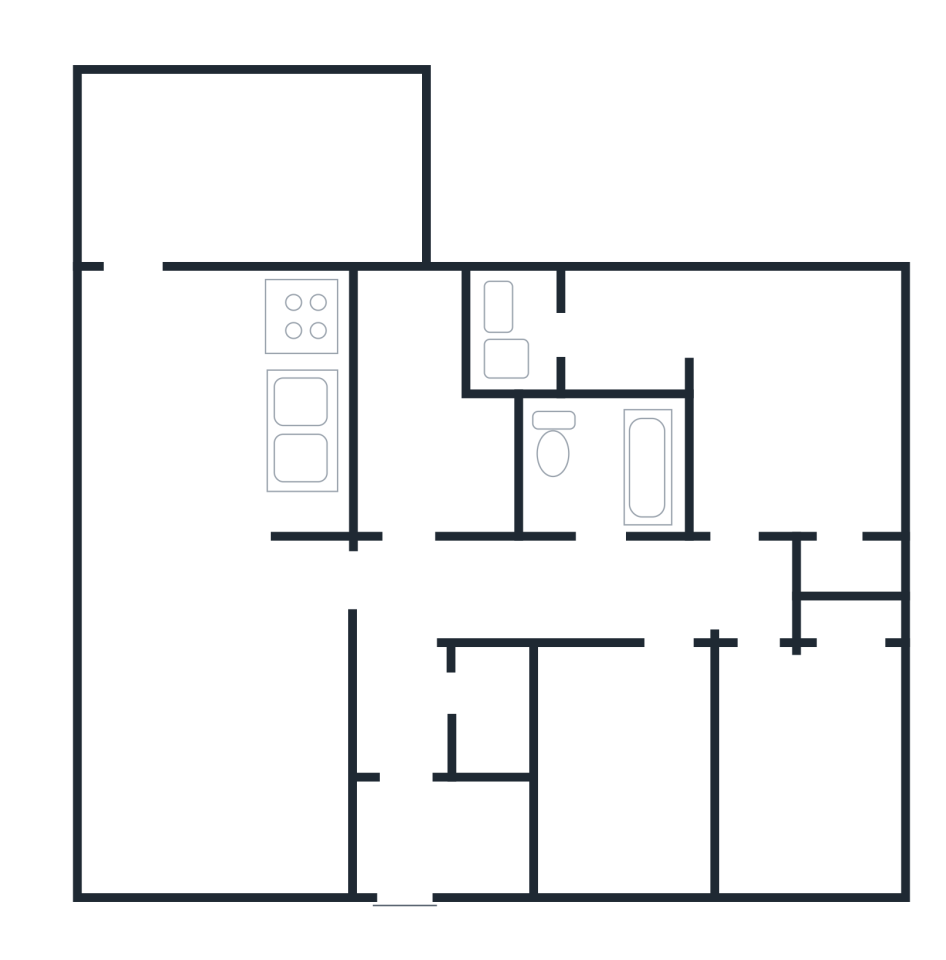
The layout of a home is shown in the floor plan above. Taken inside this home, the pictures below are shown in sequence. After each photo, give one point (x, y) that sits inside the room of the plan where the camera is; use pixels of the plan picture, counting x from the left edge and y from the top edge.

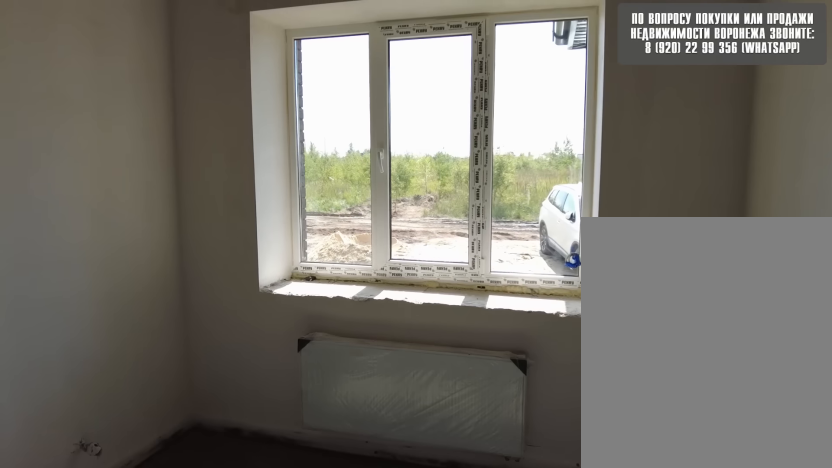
(653, 760)
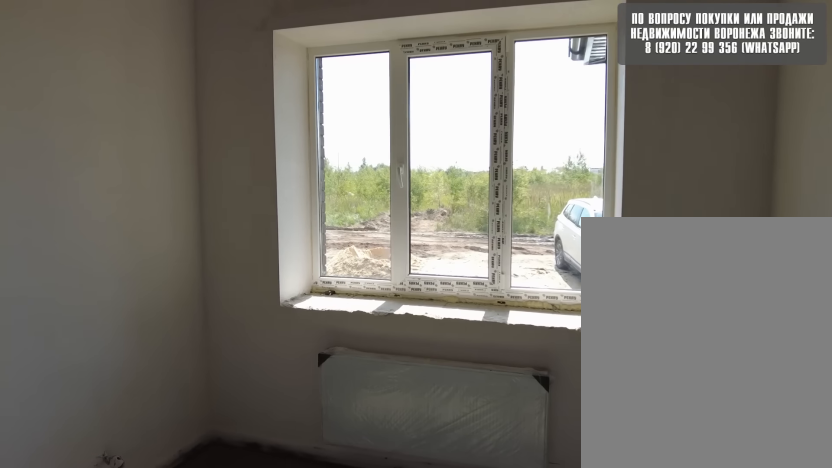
(654, 758)
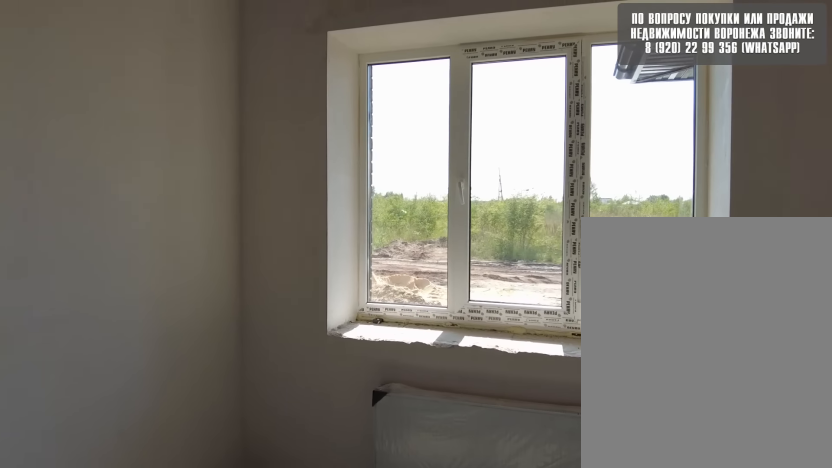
(654, 762)
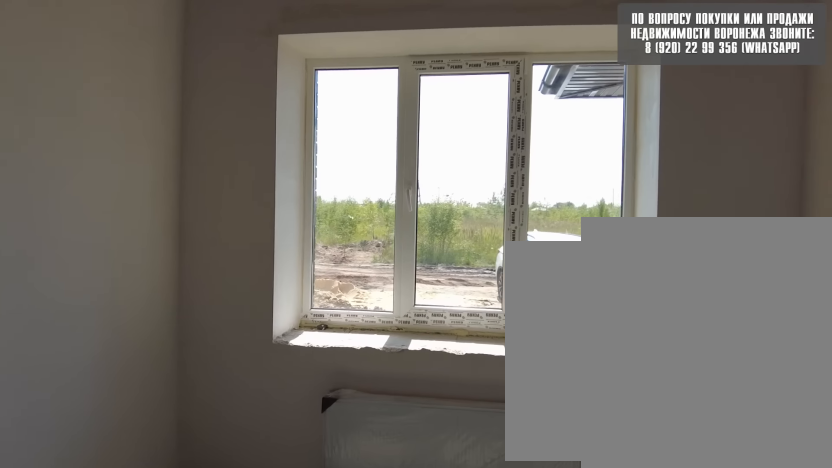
(654, 758)
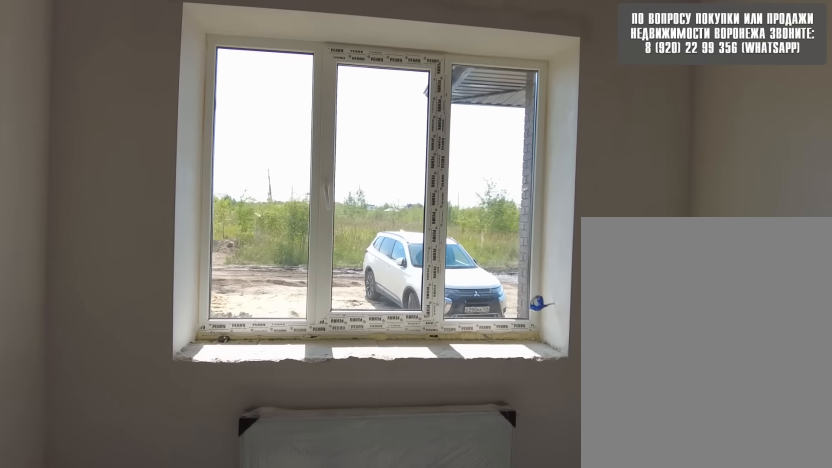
(653, 762)
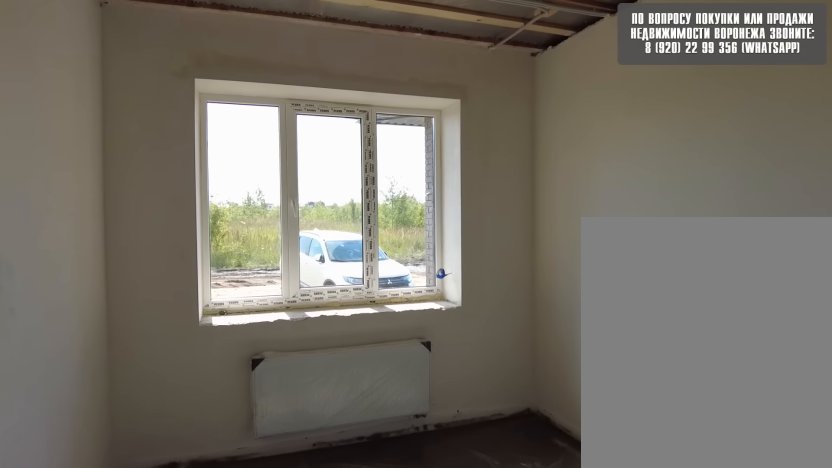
(654, 762)
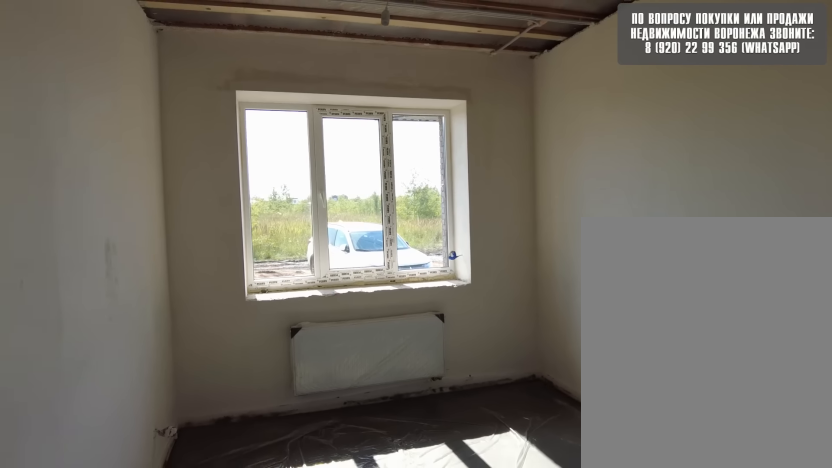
(653, 756)
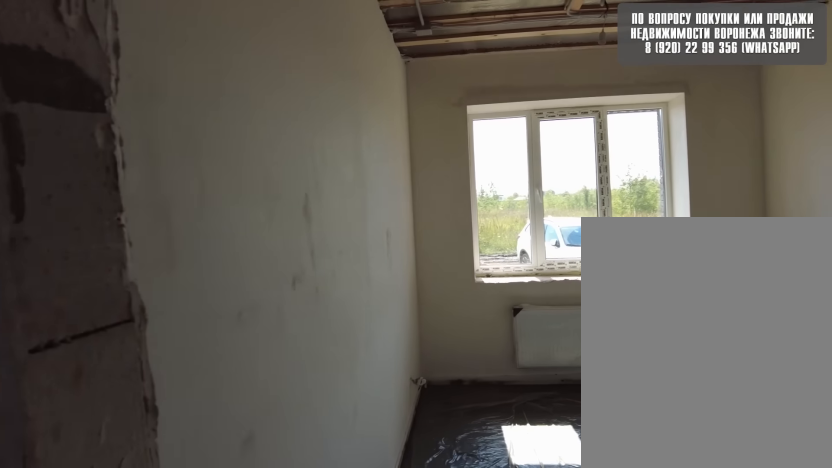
(661, 702)
